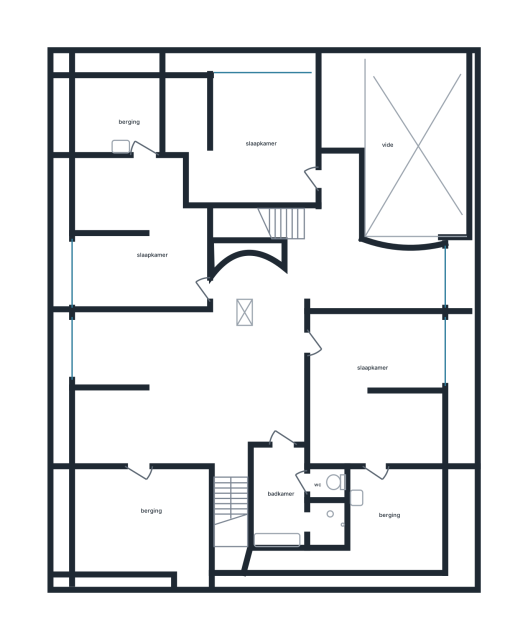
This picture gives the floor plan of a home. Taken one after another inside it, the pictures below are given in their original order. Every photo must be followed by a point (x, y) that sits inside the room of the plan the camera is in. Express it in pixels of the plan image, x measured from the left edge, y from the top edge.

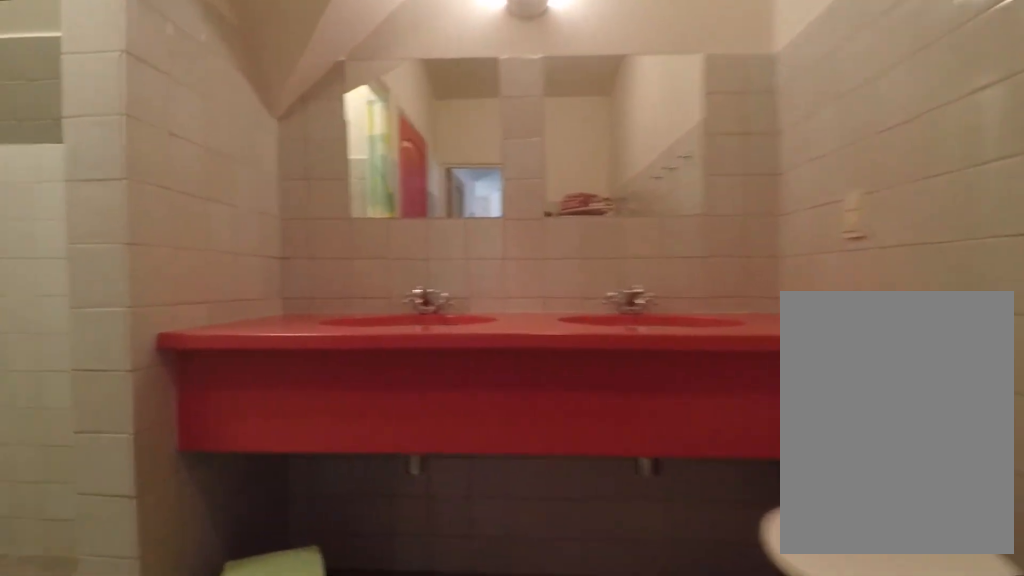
(291, 503)
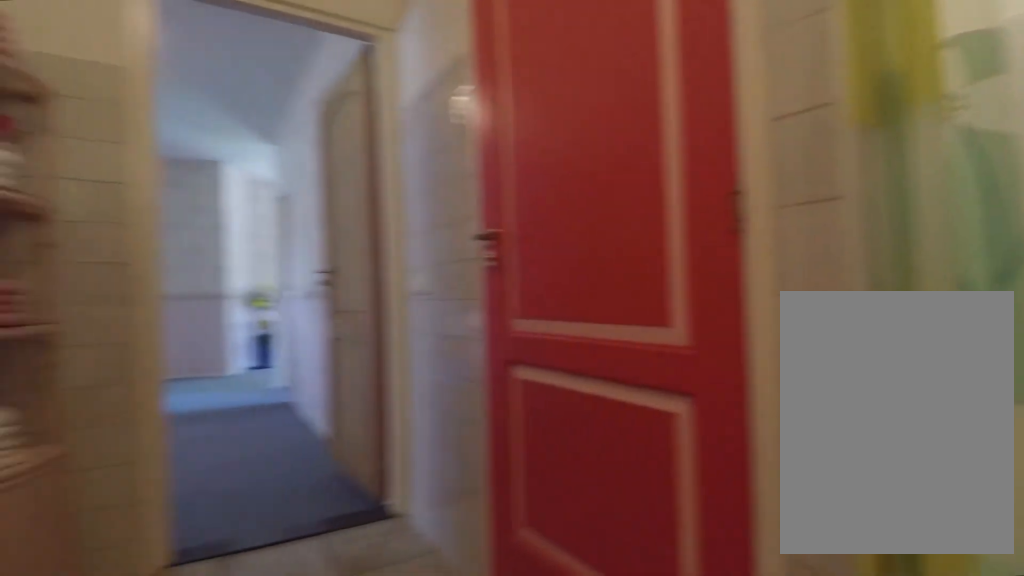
(291, 503)
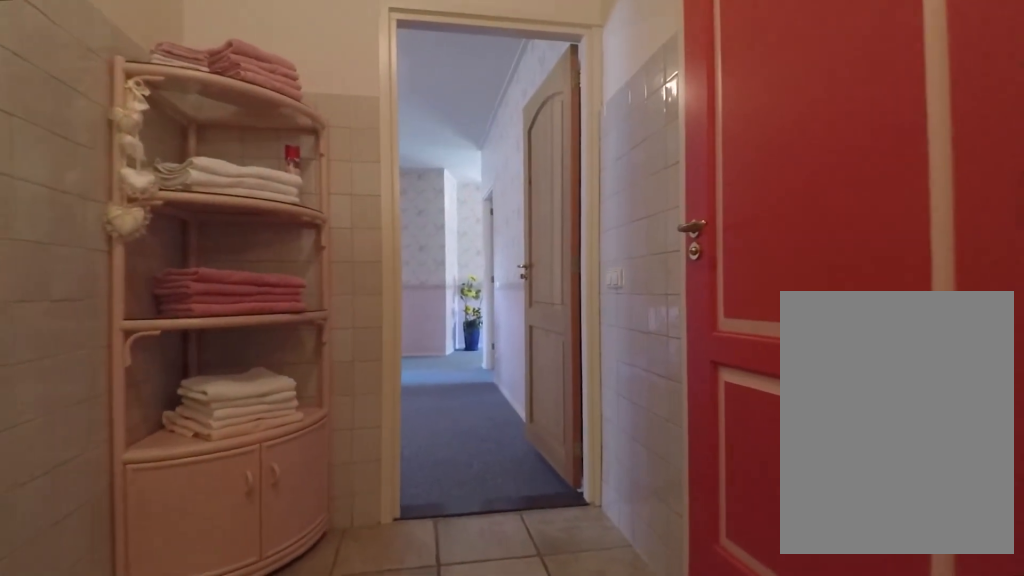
(291, 503)
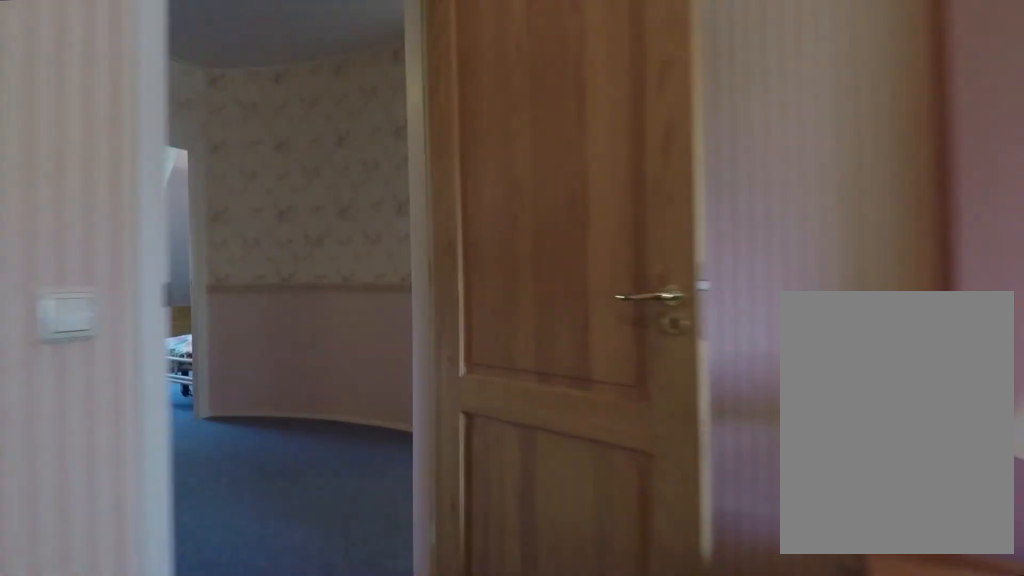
(370, 384)
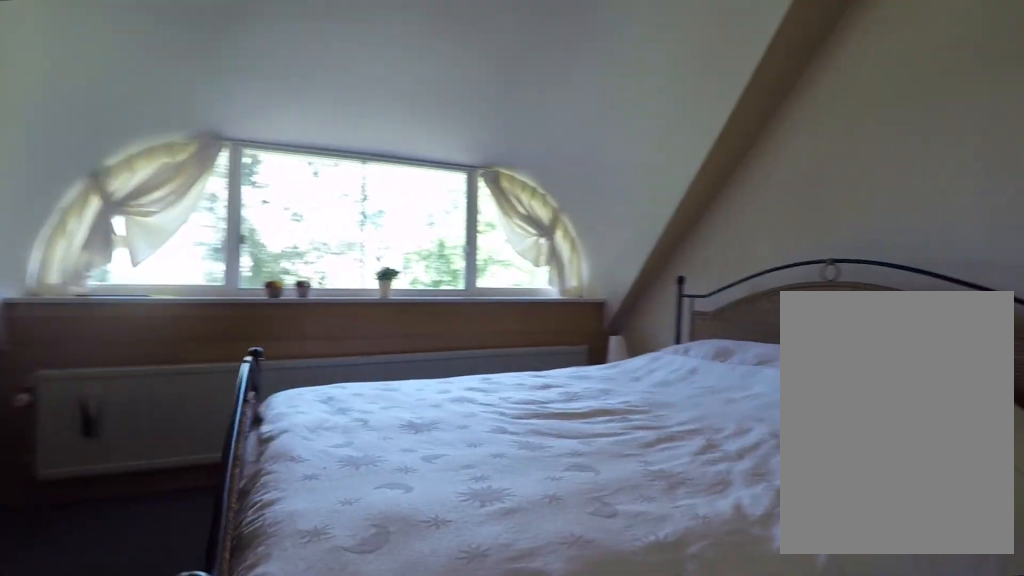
(247, 140)
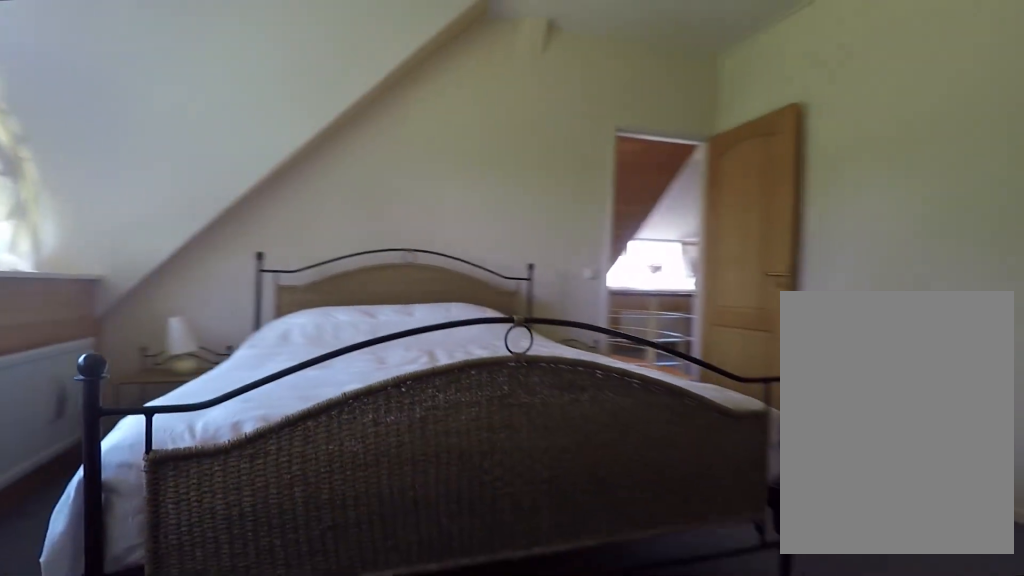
(247, 140)
